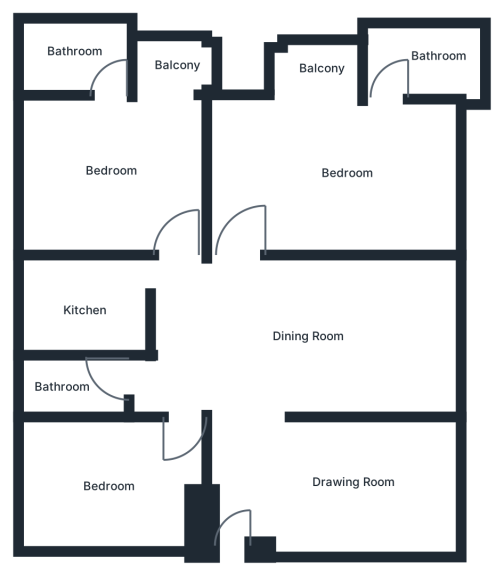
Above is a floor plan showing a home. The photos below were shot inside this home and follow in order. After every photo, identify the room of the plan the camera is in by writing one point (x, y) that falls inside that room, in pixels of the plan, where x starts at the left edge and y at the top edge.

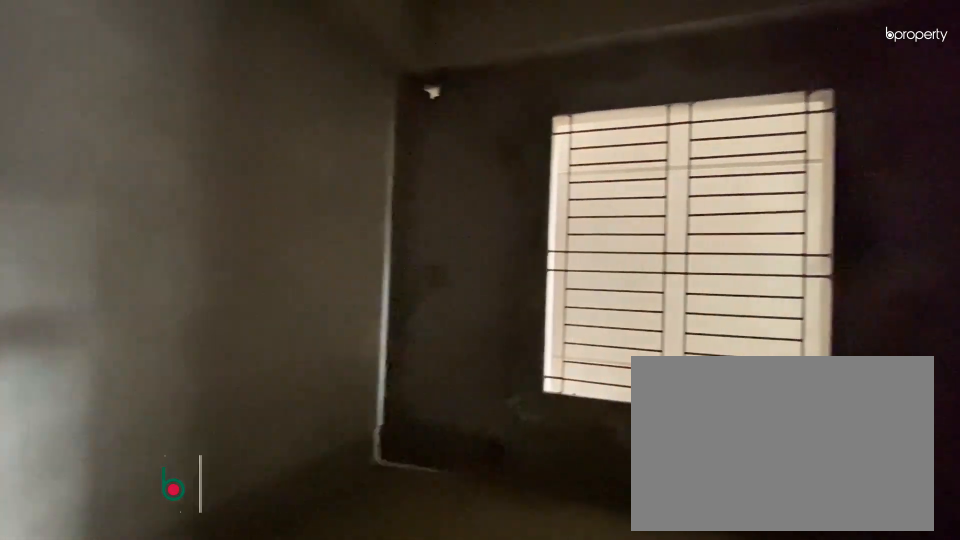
(136, 466)
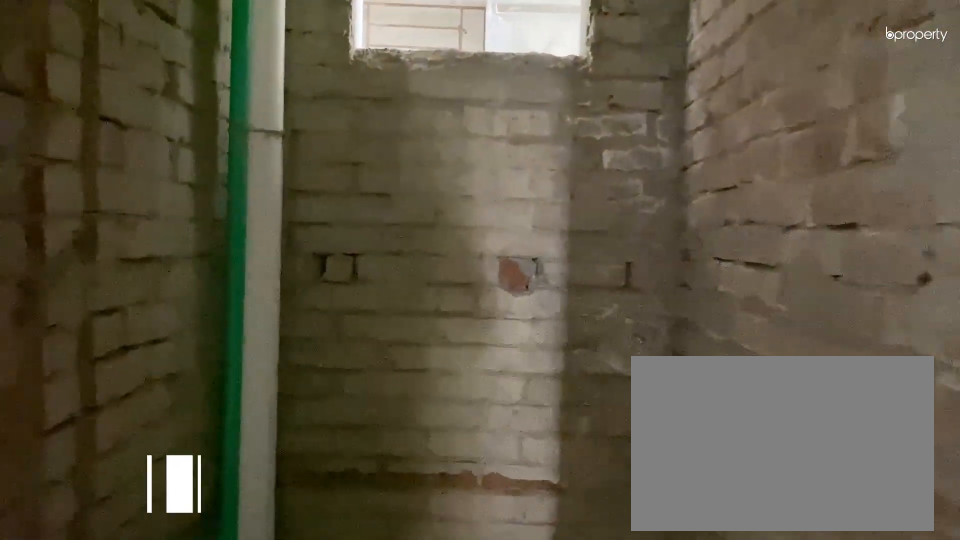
(73, 387)
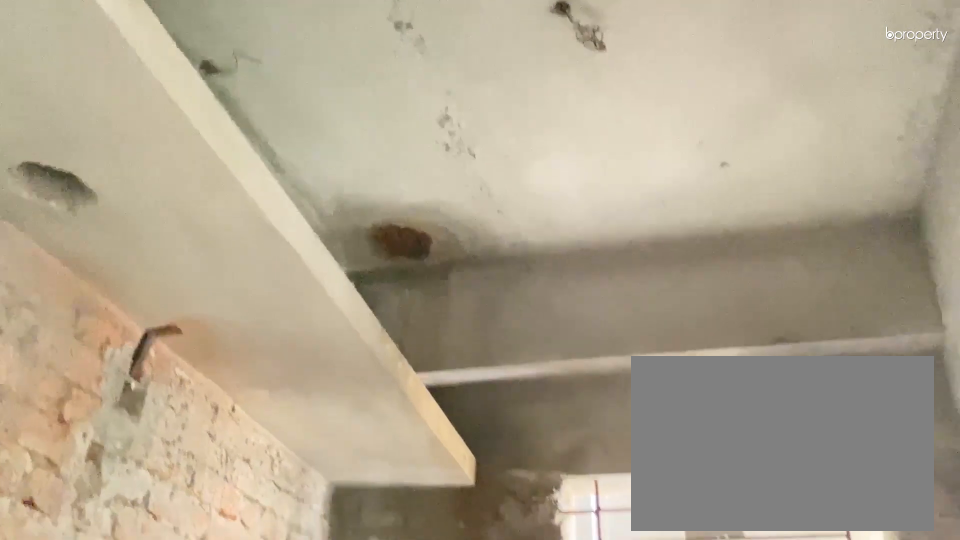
(92, 313)
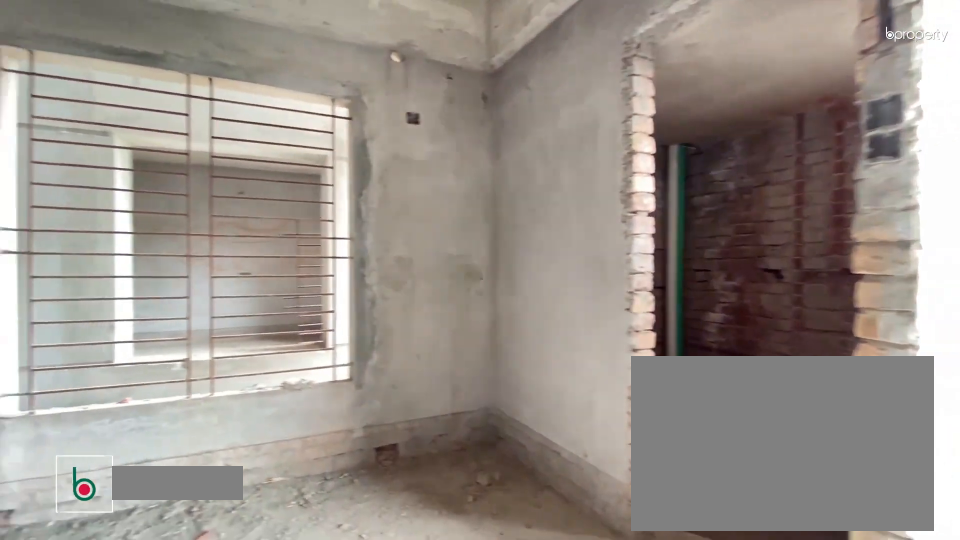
(113, 163)
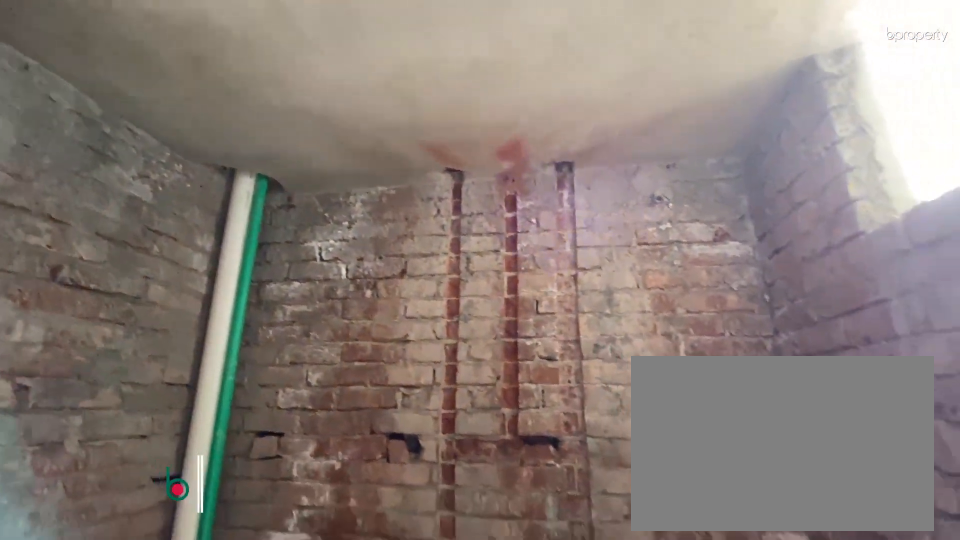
(85, 54)
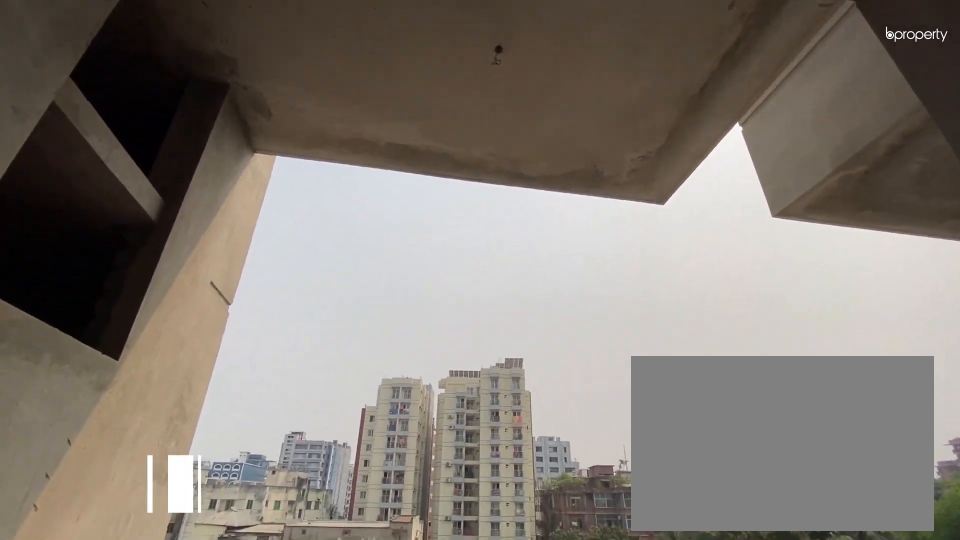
(167, 64)
